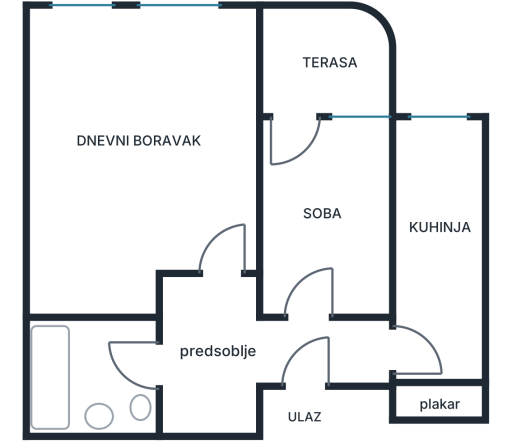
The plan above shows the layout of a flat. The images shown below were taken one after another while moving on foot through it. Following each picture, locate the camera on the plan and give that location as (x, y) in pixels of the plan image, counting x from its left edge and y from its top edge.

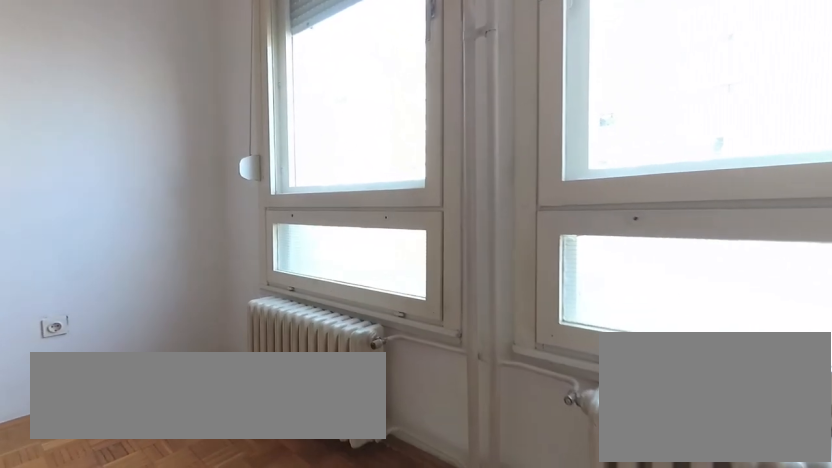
(182, 72)
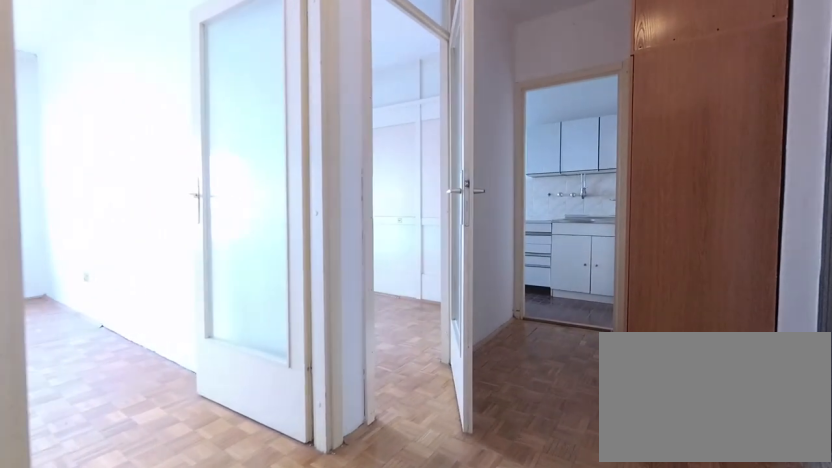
(164, 361)
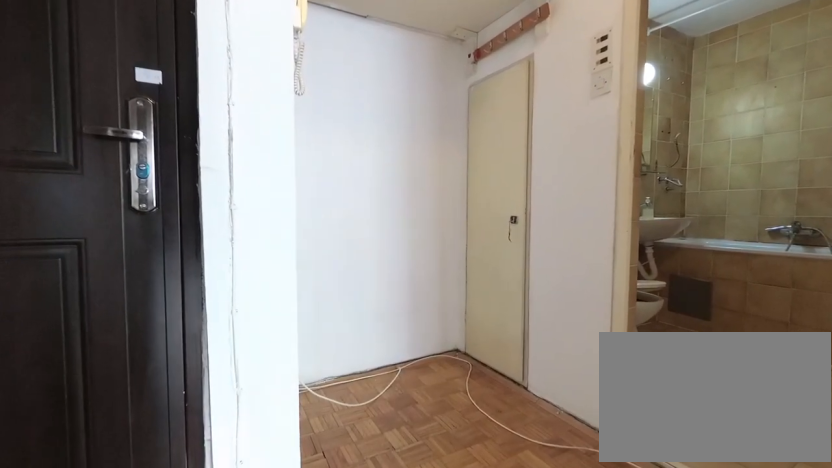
(311, 312)
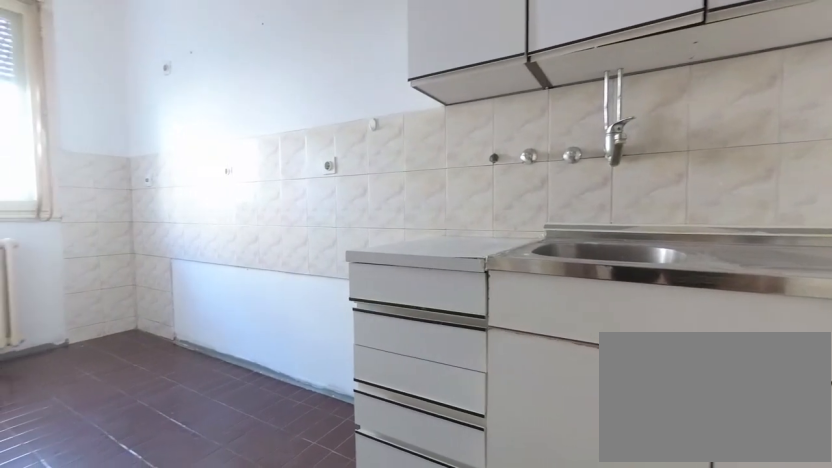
(400, 359)
